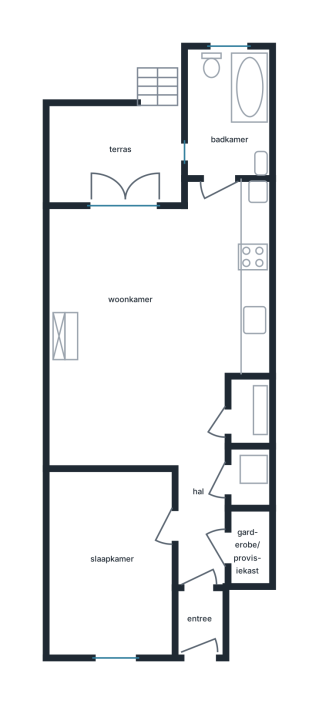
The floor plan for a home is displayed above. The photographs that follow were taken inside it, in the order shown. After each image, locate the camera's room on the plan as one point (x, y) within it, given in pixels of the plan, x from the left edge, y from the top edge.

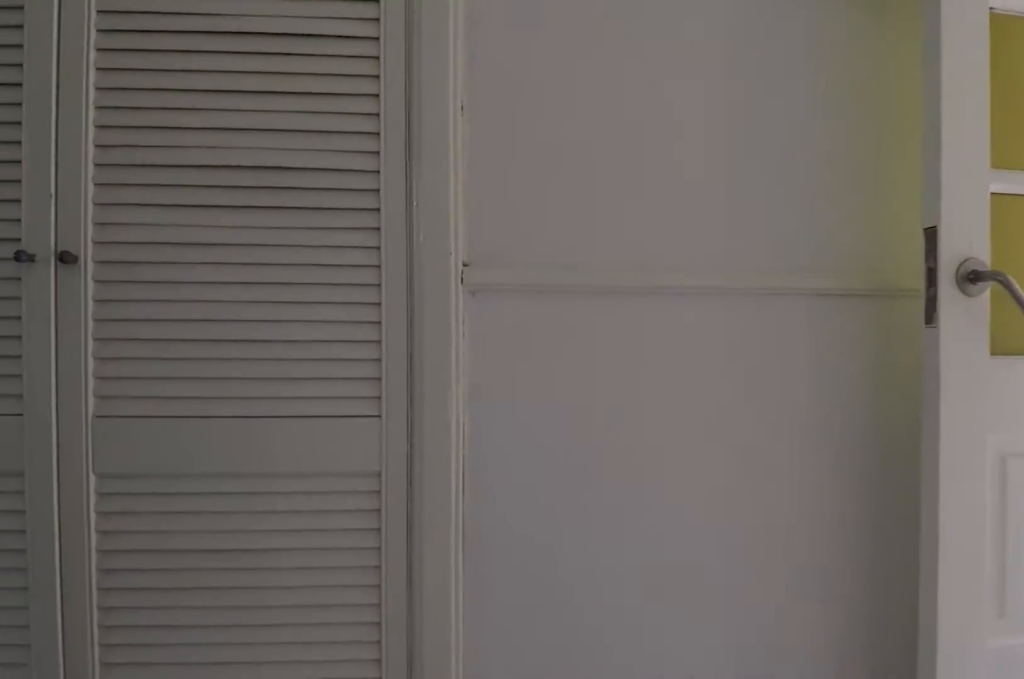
(201, 558)
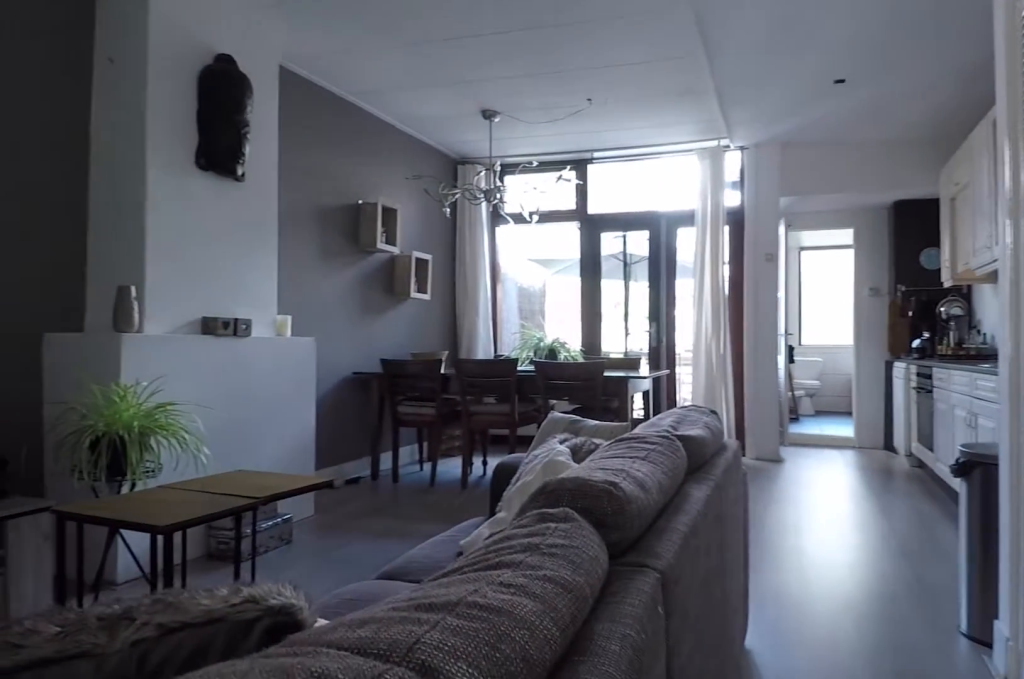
(137, 422)
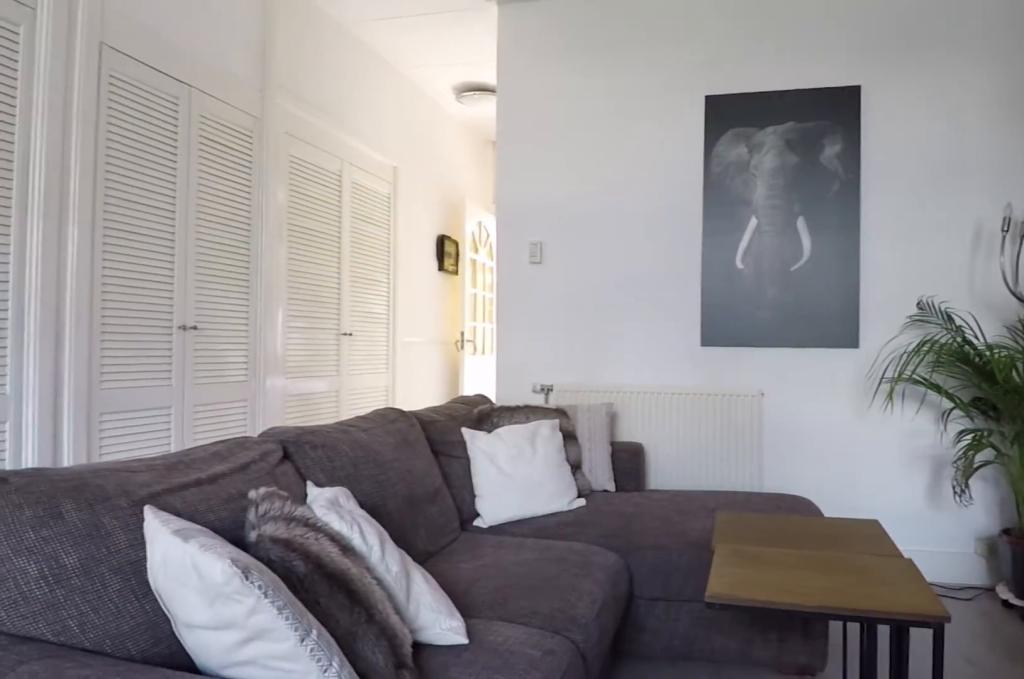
(137, 422)
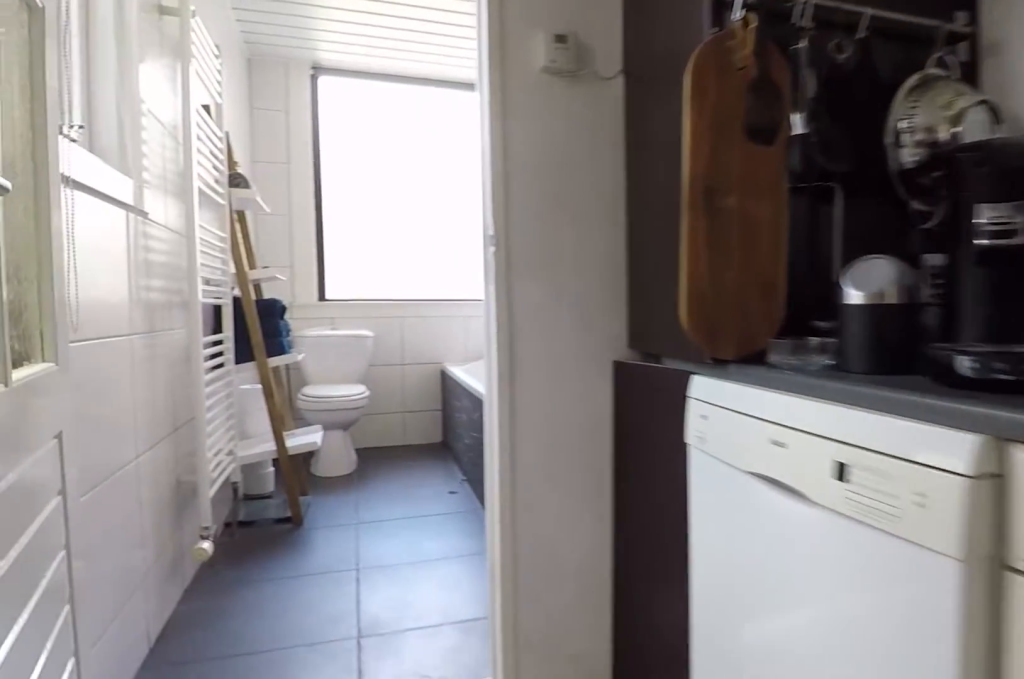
(166, 287)
